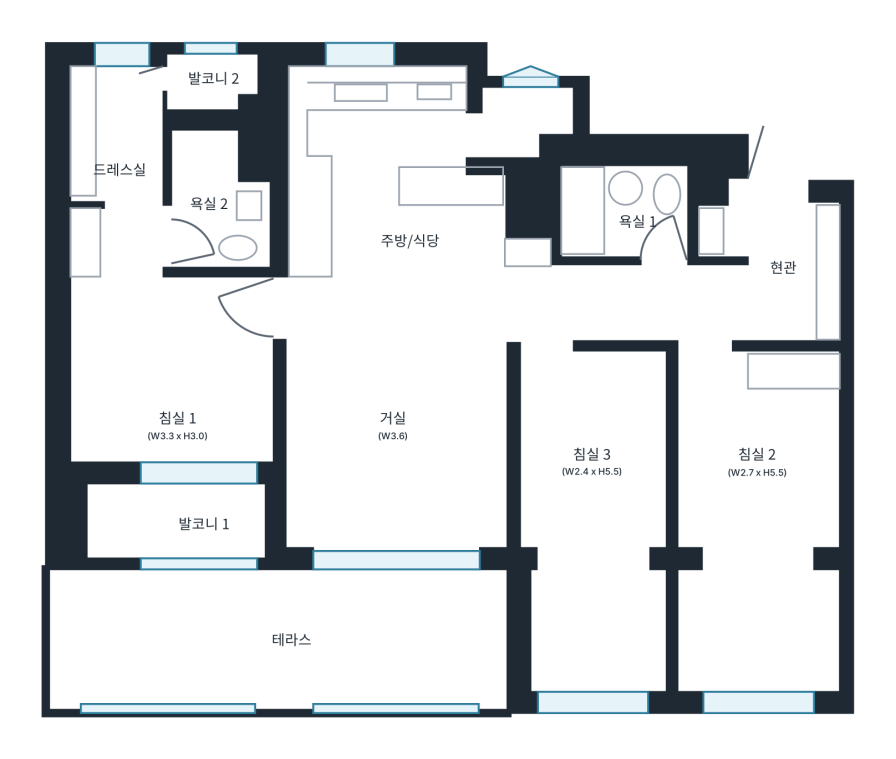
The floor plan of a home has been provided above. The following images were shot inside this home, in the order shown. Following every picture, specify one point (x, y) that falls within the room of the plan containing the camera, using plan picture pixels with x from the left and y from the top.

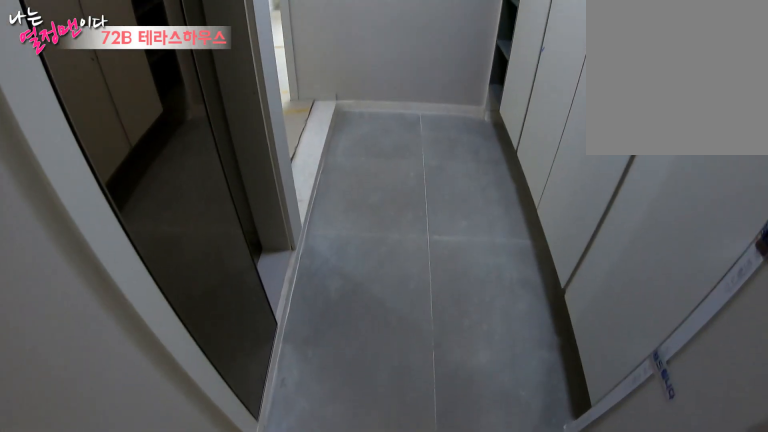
(788, 266)
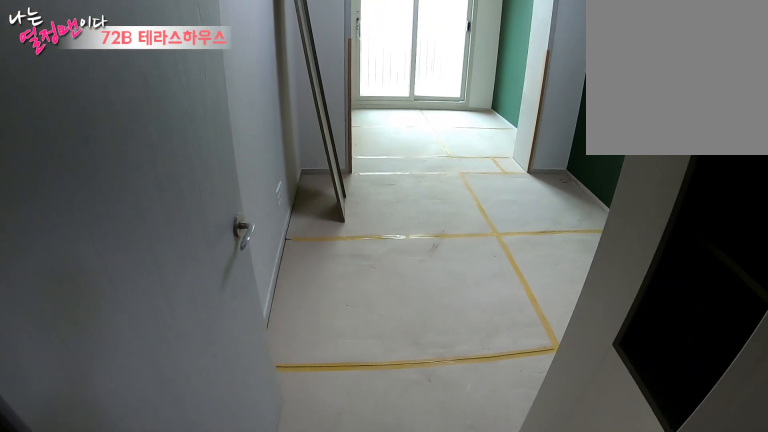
(759, 477)
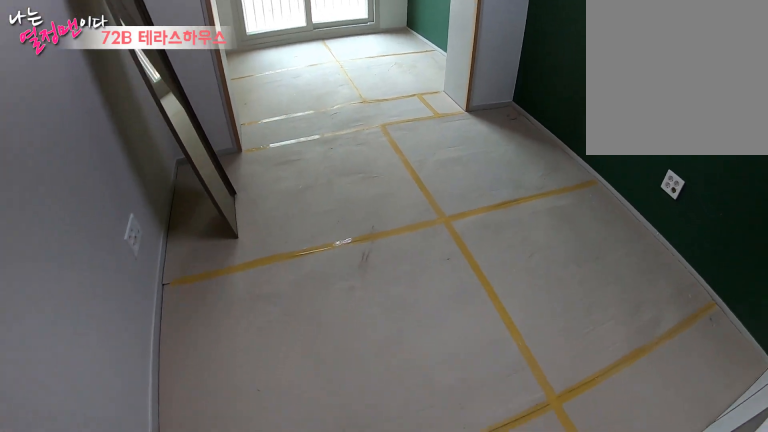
(759, 477)
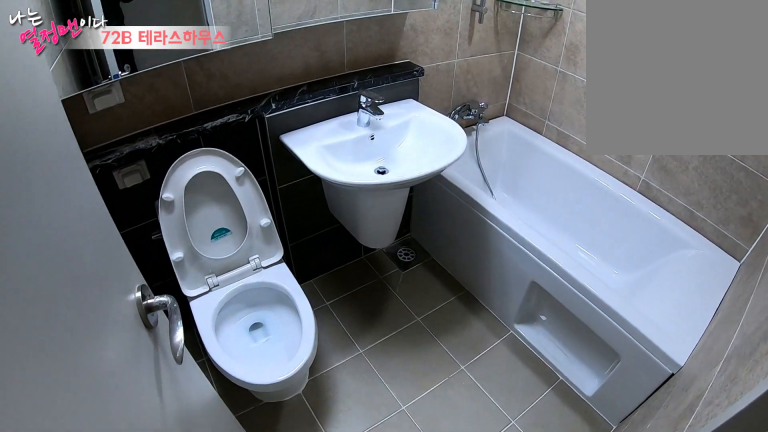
(630, 214)
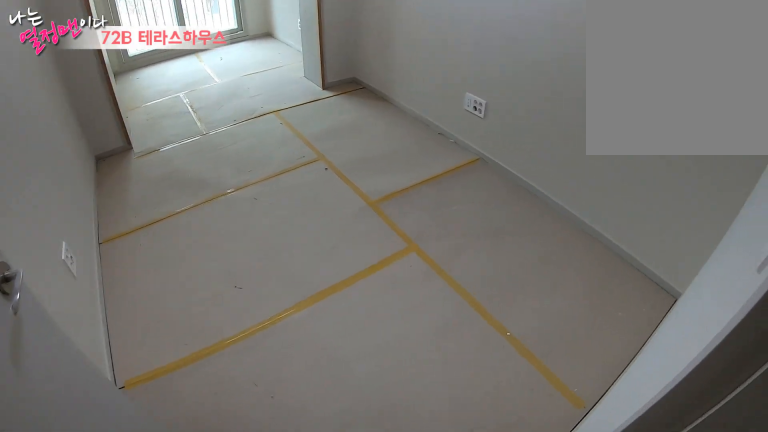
(595, 469)
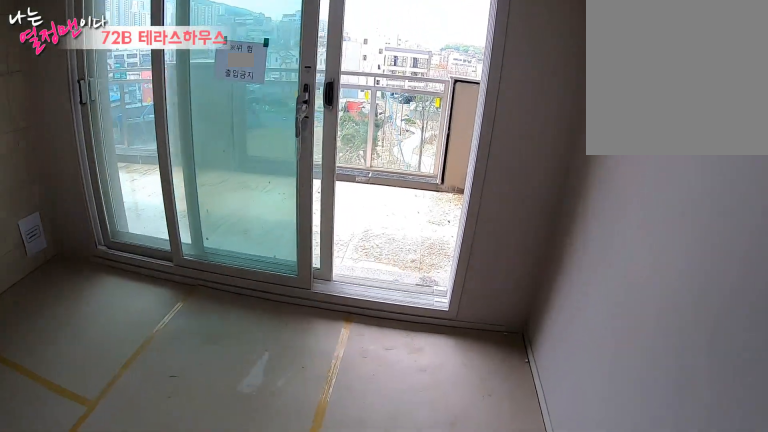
(389, 433)
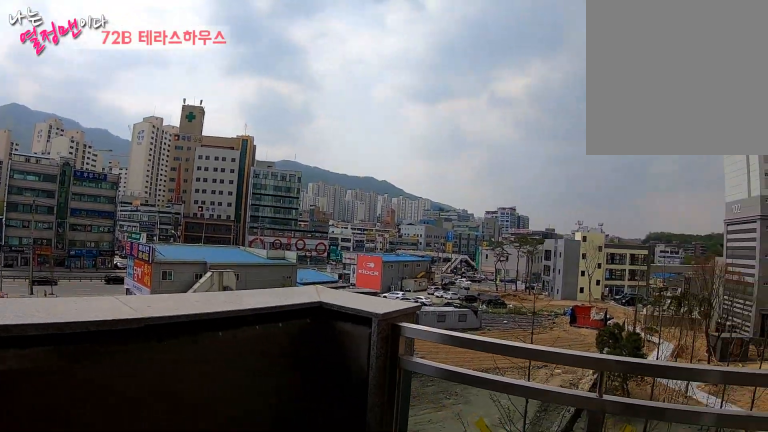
(287, 638)
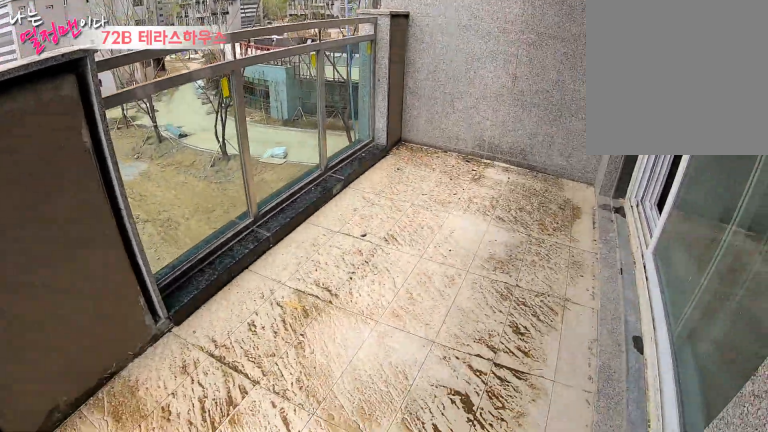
(287, 639)
